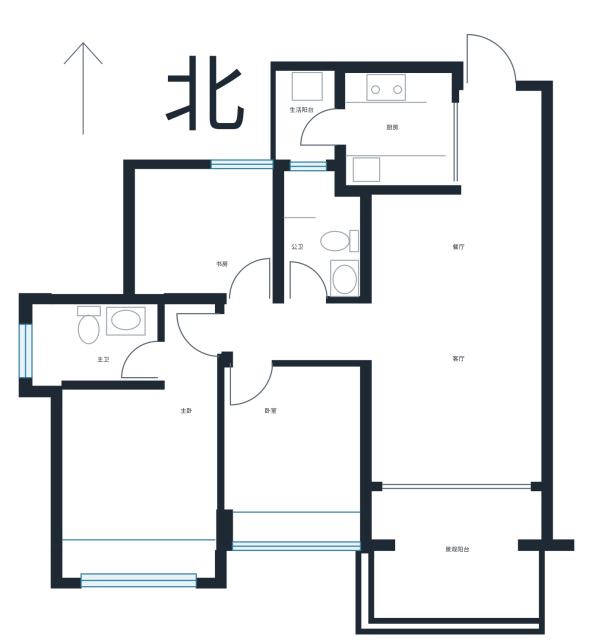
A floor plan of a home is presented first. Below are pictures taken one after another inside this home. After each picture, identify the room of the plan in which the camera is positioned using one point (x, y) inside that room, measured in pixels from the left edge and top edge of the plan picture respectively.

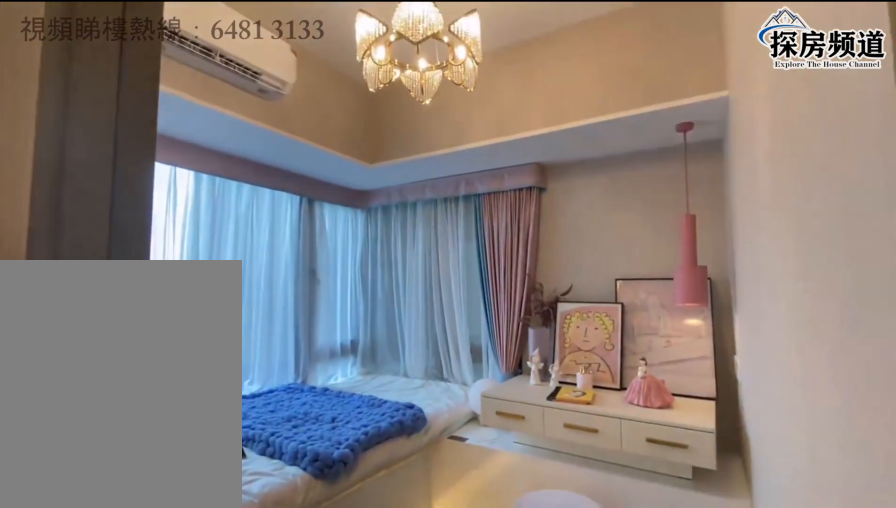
(214, 247)
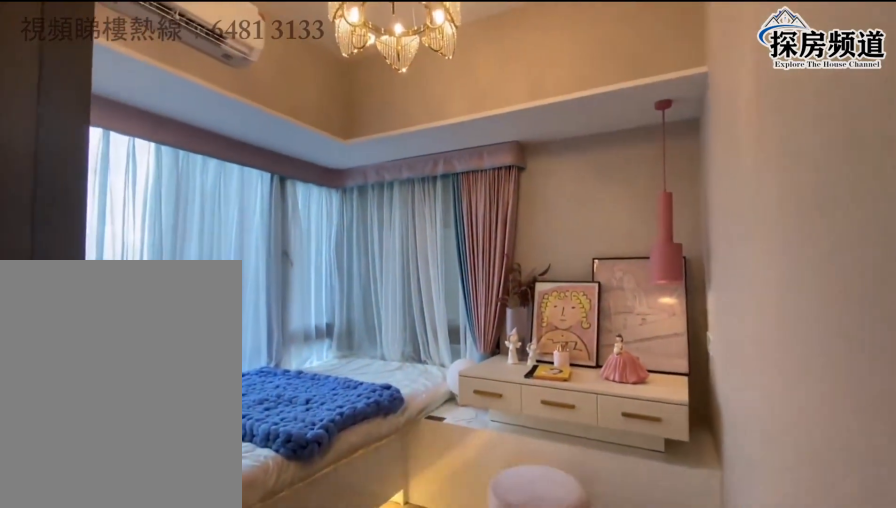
(215, 261)
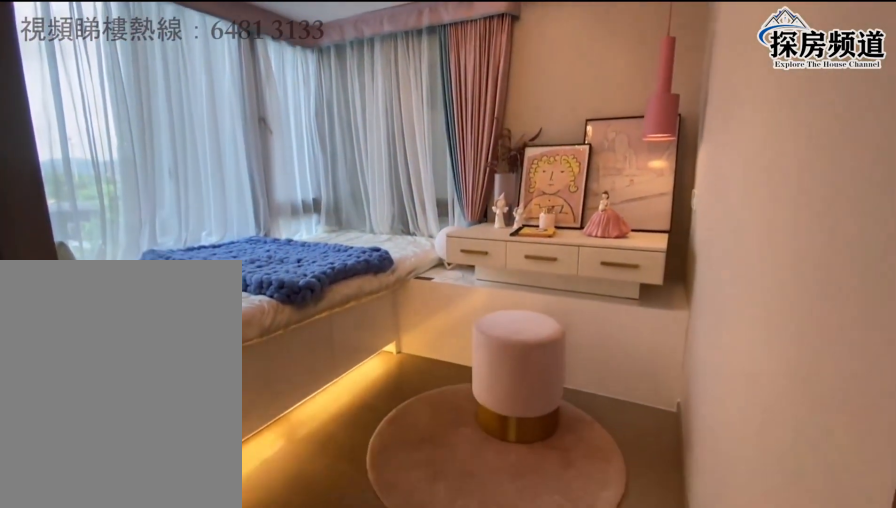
(214, 248)
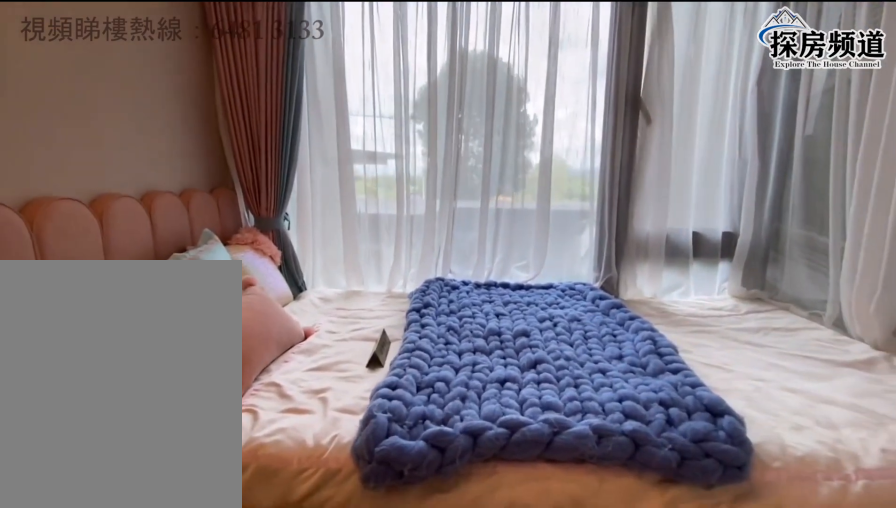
(216, 254)
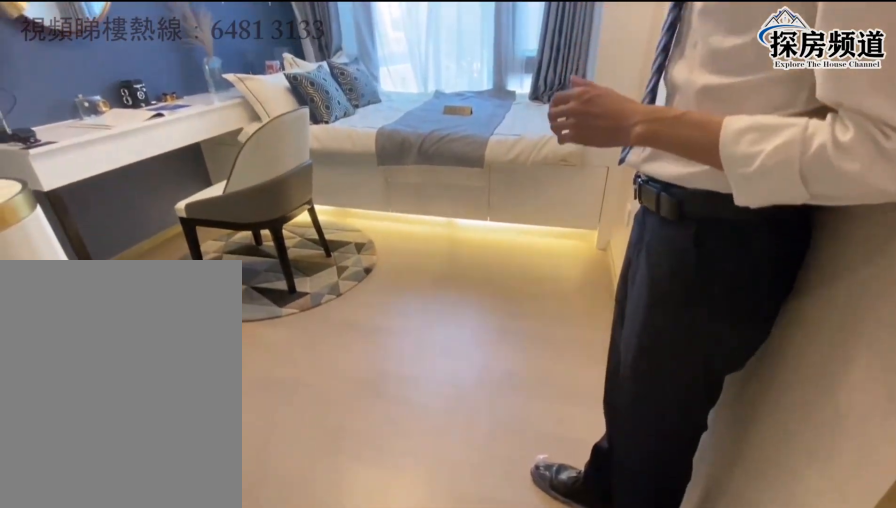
(298, 436)
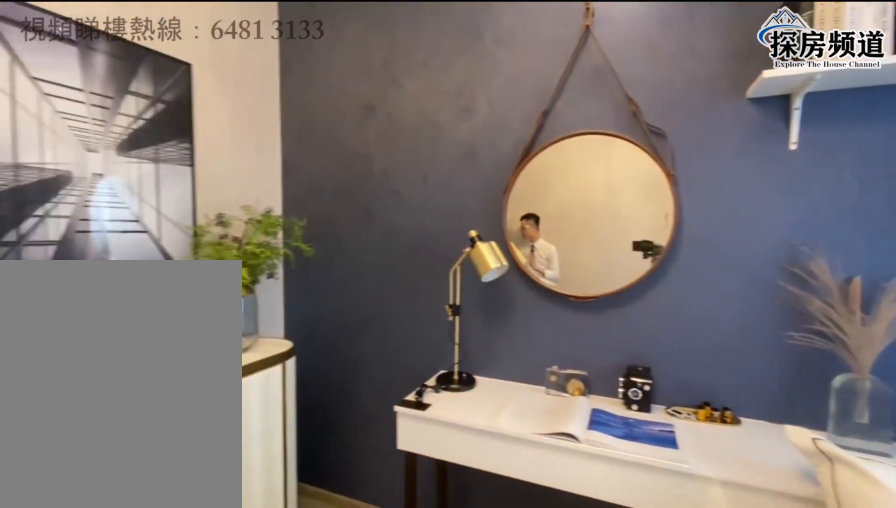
(298, 434)
